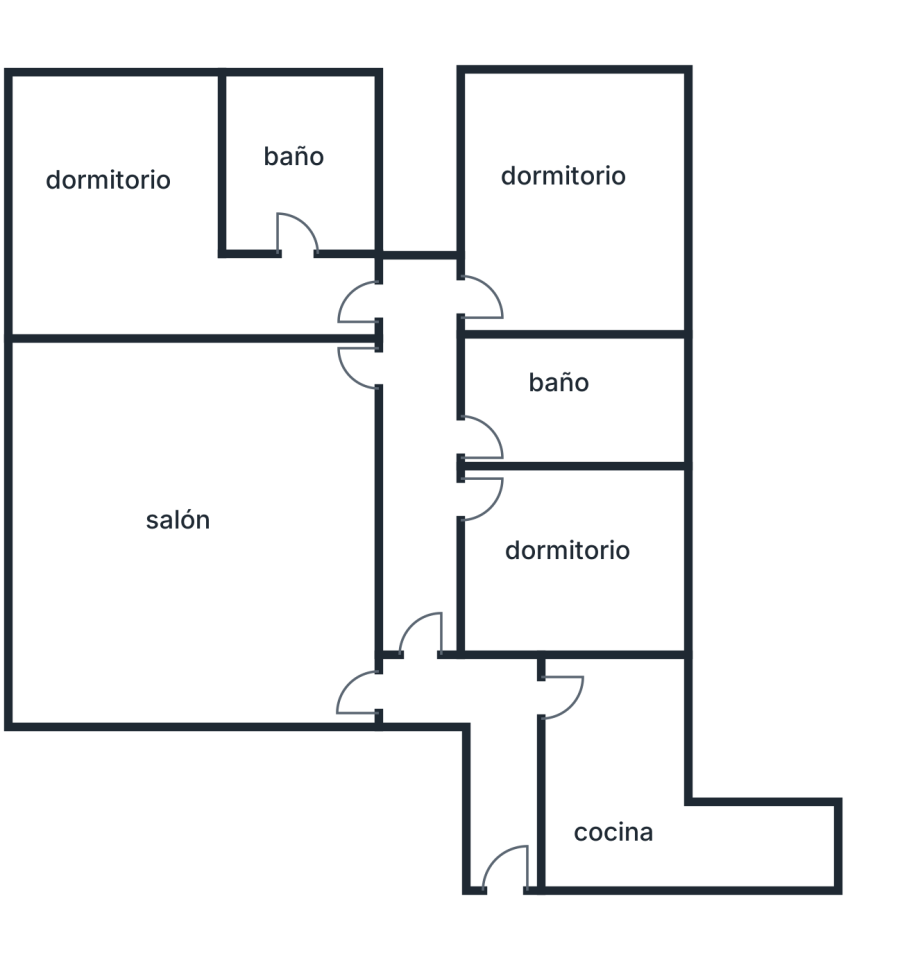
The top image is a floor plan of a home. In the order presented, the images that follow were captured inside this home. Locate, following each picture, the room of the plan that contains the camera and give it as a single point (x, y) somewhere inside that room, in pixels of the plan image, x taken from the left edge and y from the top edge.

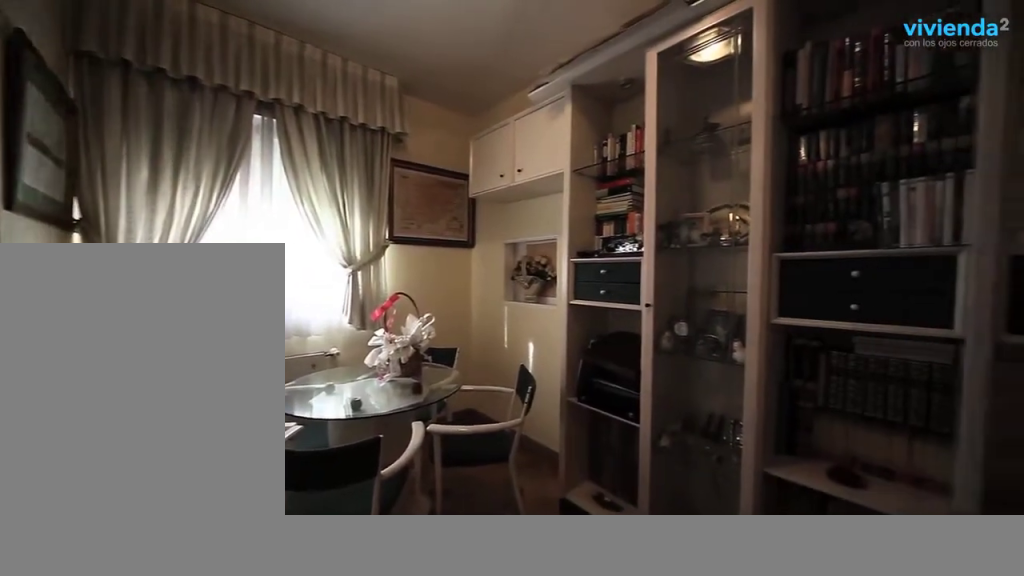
(602, 573)
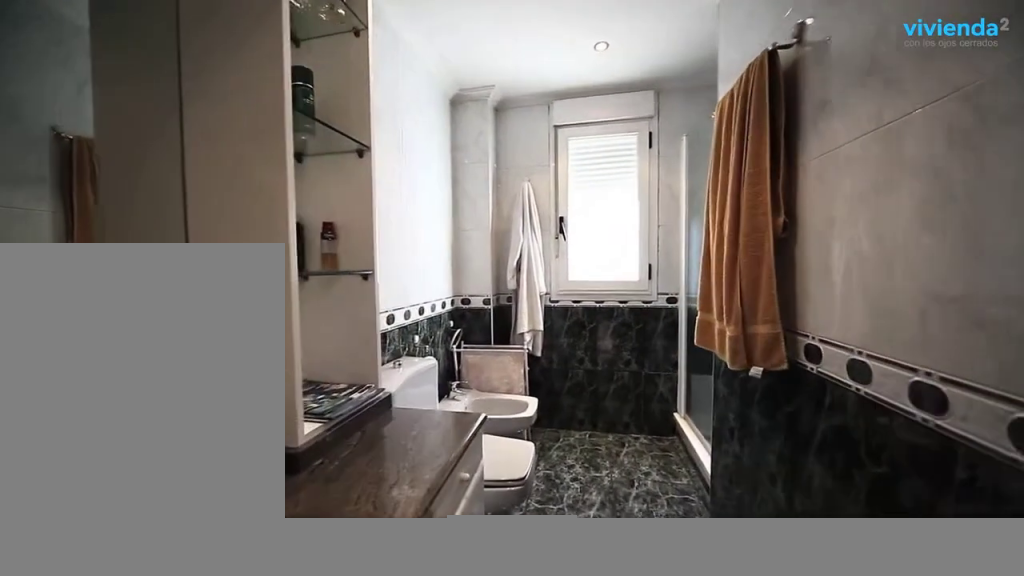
(630, 417)
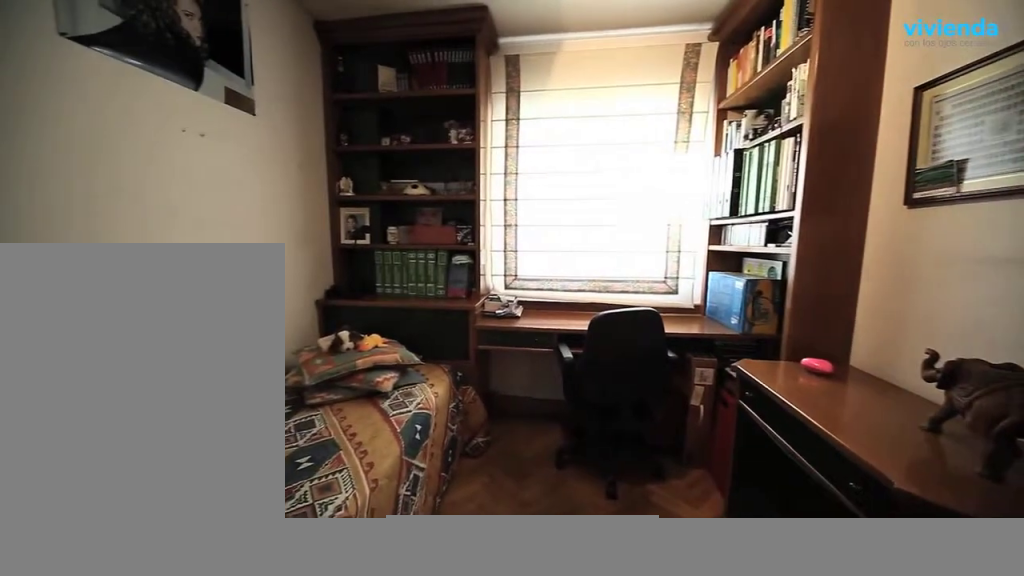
(590, 268)
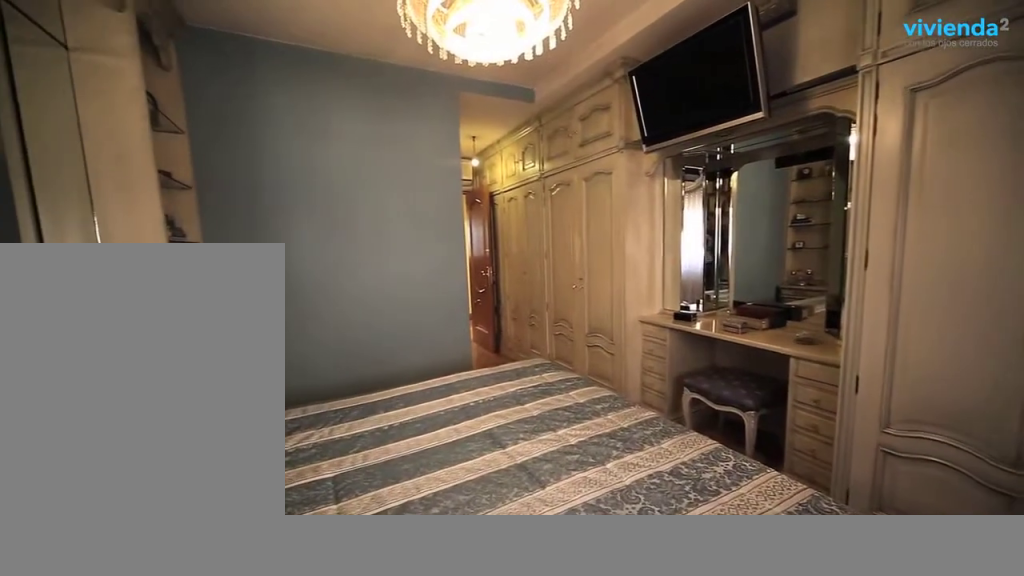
(119, 268)
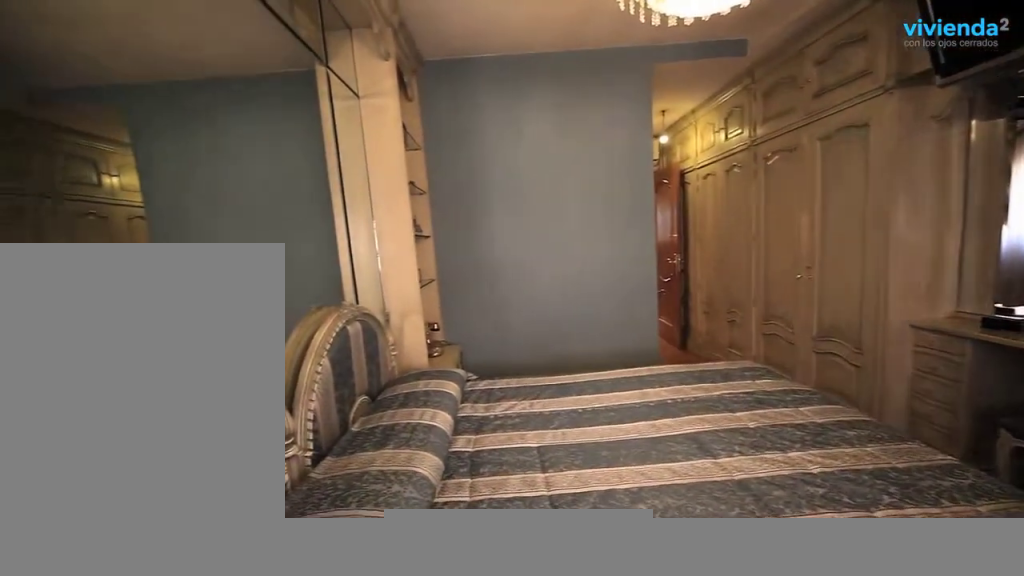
(119, 267)
